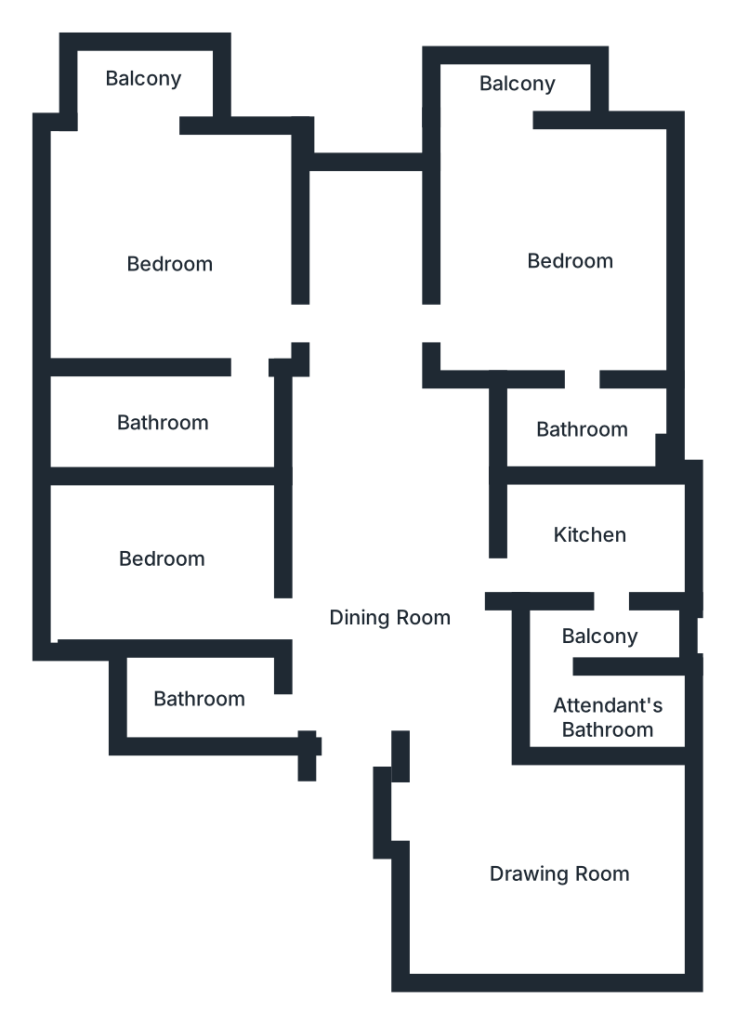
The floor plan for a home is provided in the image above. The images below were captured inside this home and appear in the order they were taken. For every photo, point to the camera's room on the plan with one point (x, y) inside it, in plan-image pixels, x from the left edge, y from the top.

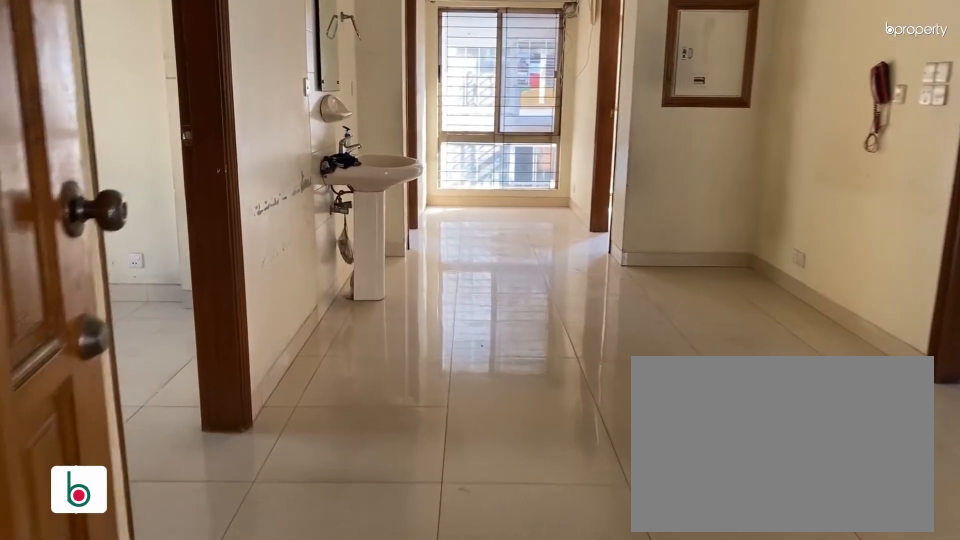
(378, 643)
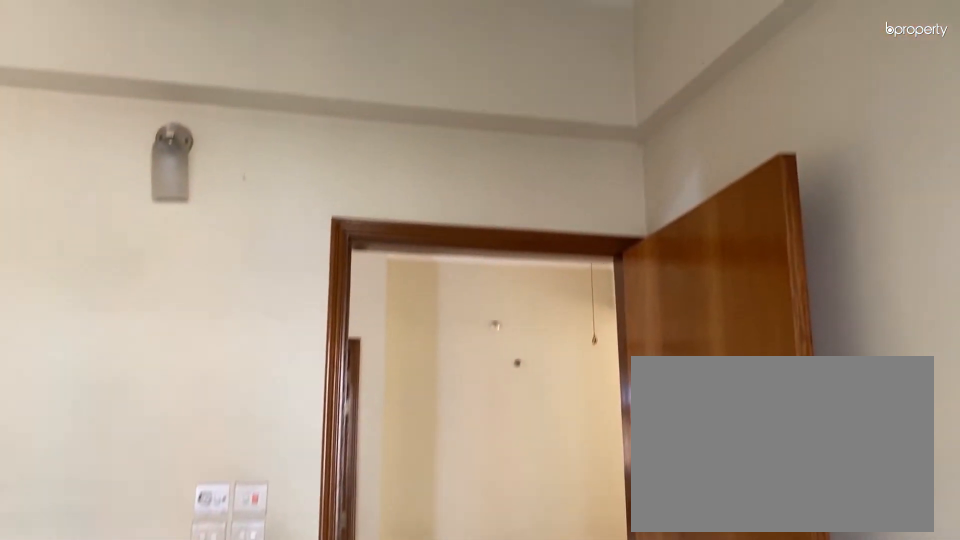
(160, 547)
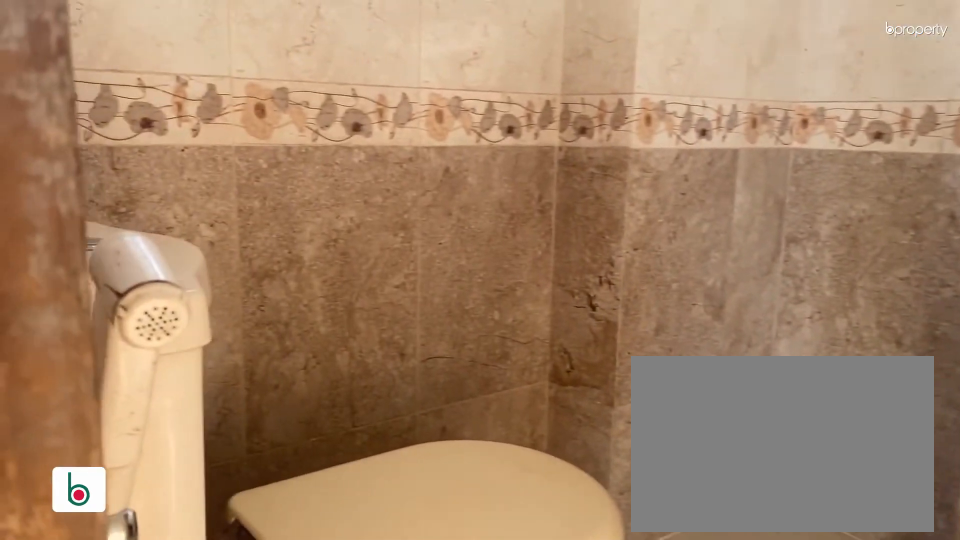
(578, 423)
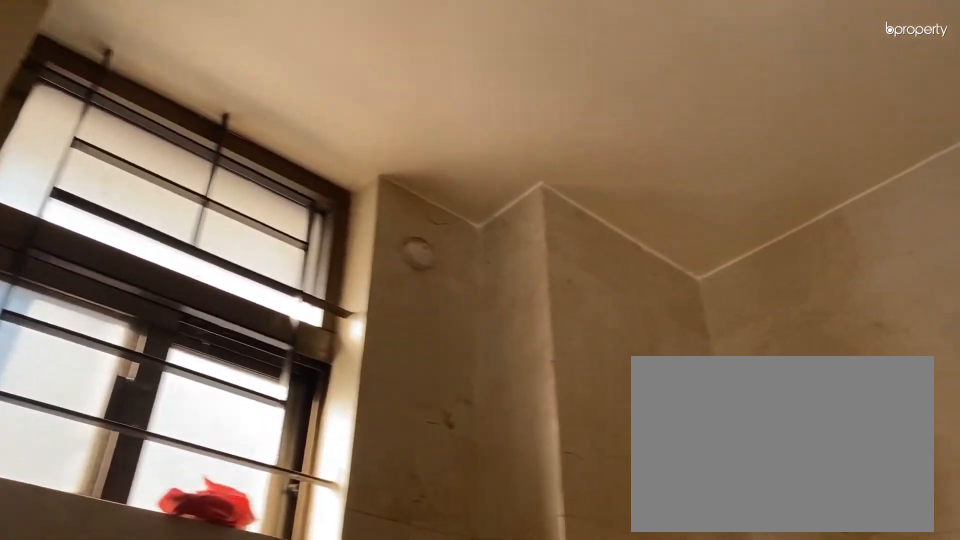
(578, 423)
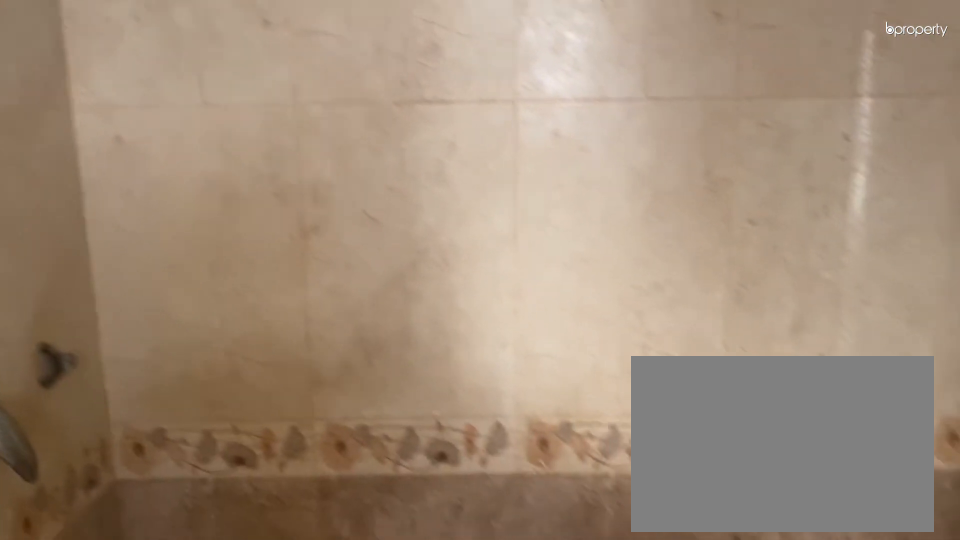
(578, 423)
